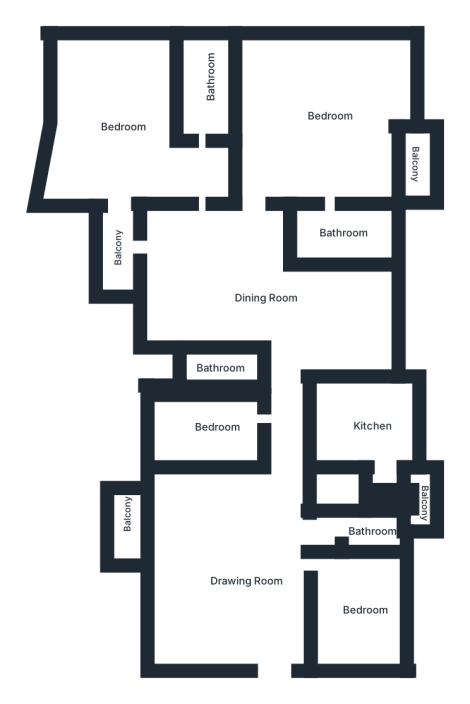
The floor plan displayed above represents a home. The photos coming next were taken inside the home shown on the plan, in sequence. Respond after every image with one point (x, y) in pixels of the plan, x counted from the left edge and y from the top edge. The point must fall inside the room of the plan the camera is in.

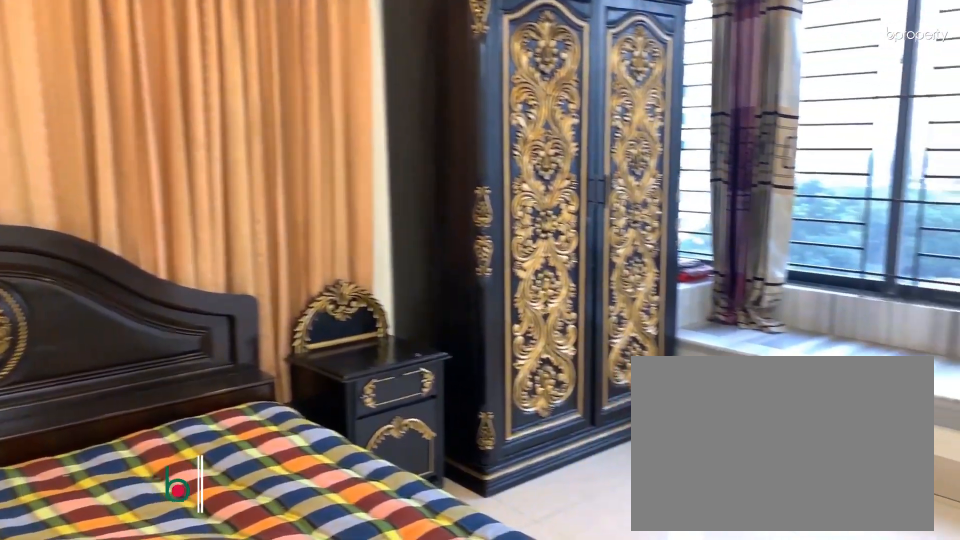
(326, 115)
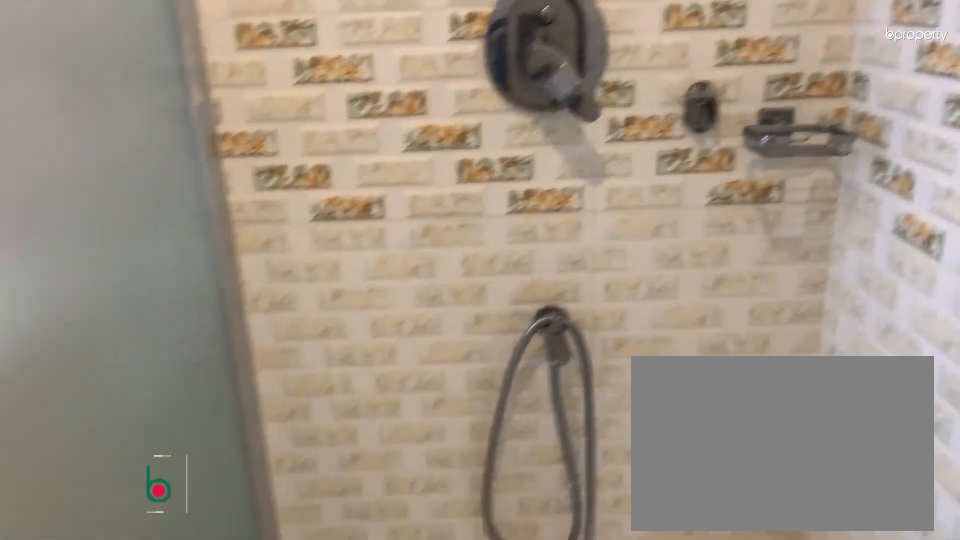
(344, 233)
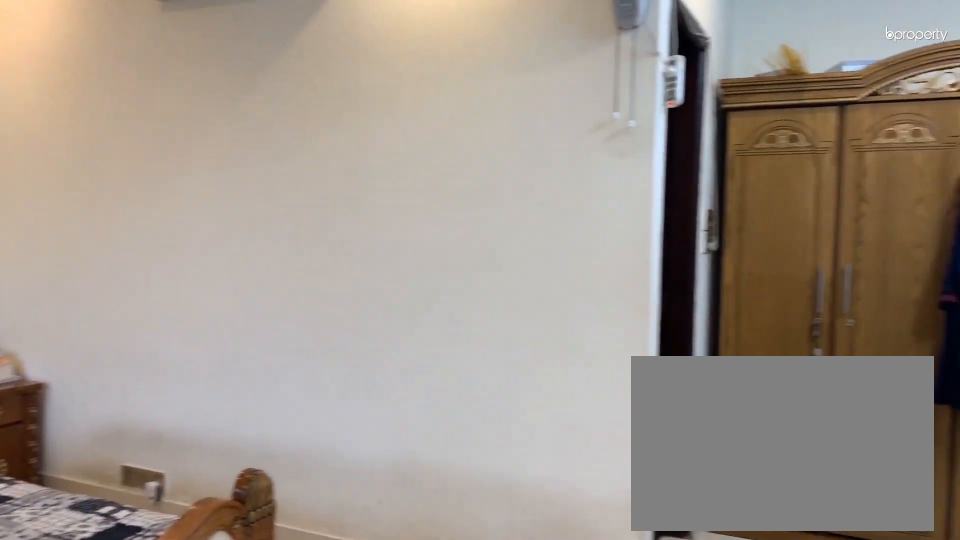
(128, 120)
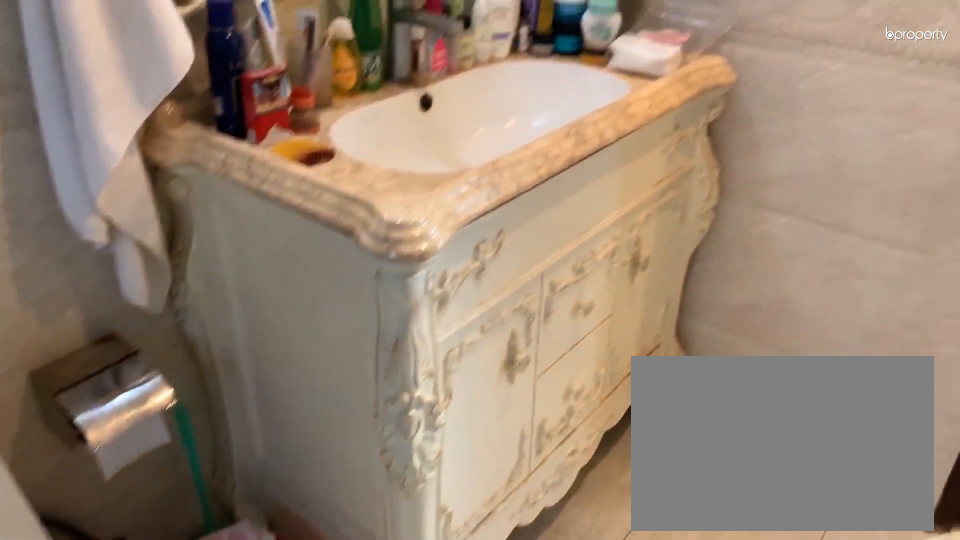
(206, 88)
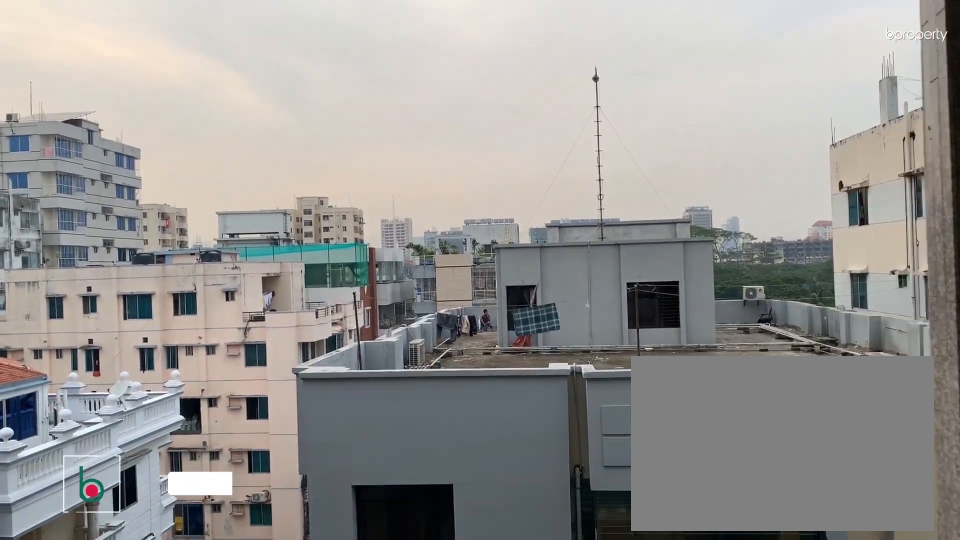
(118, 243)
